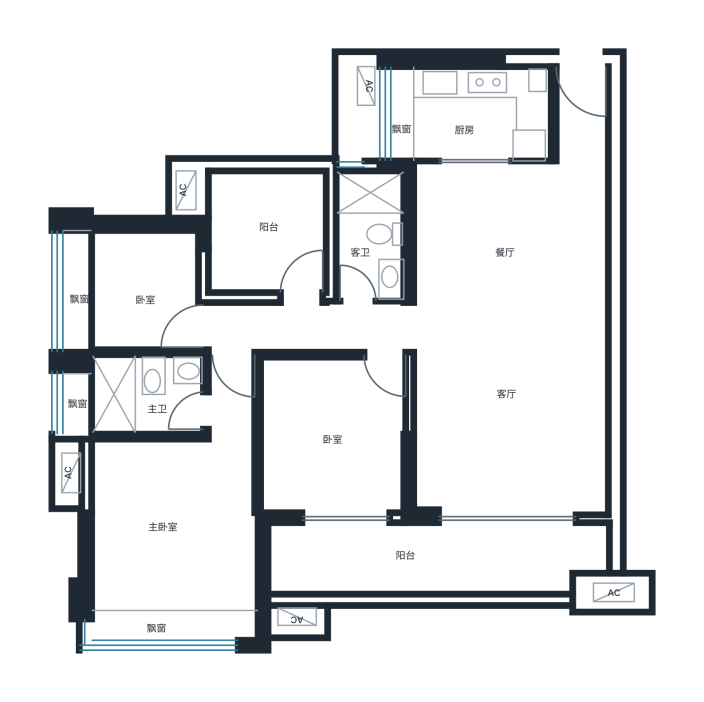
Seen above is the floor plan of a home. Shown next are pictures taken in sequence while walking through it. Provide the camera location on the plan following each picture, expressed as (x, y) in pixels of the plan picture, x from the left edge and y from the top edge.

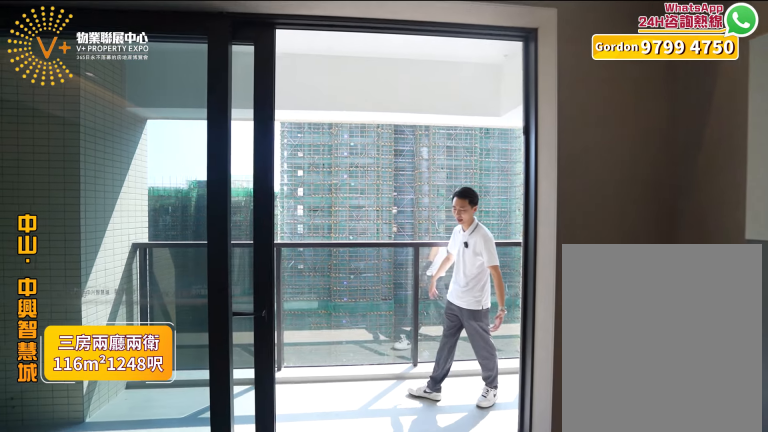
(498, 529)
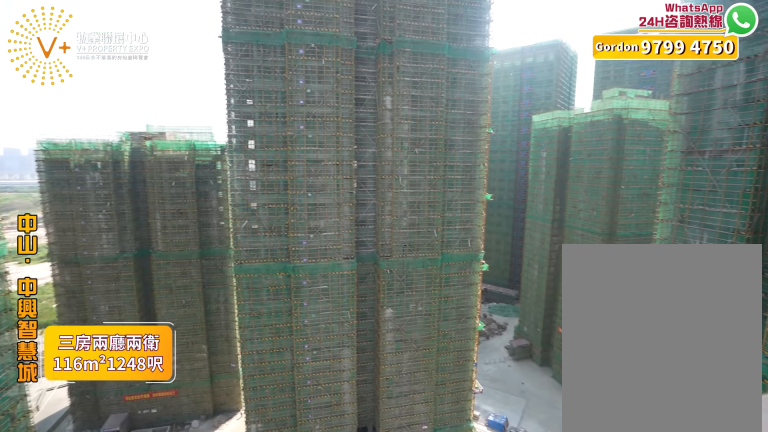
(495, 539)
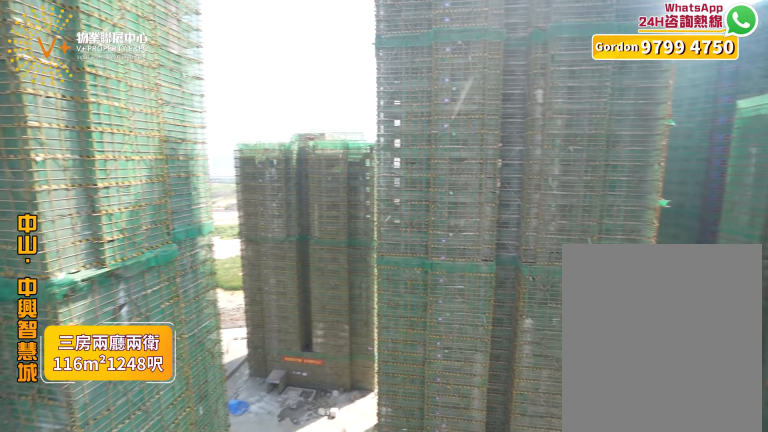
(498, 538)
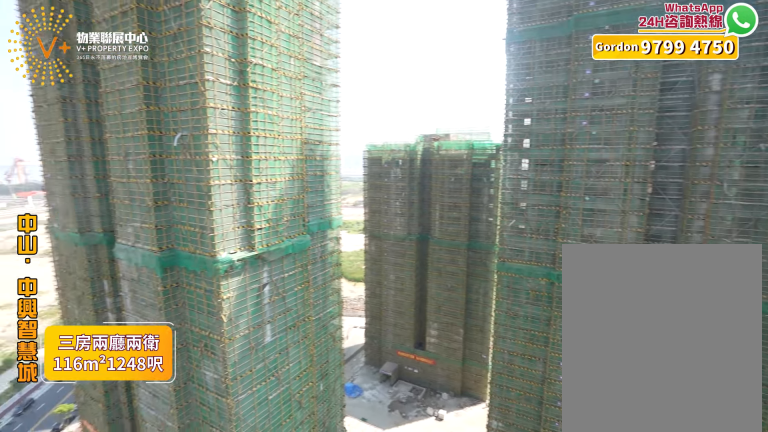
(497, 537)
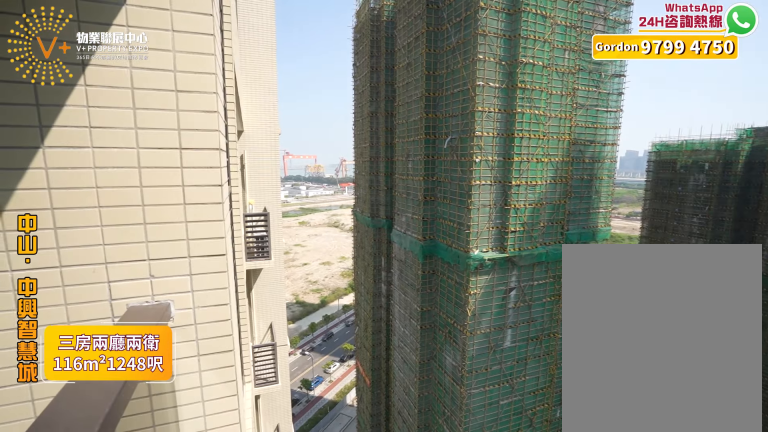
(499, 530)
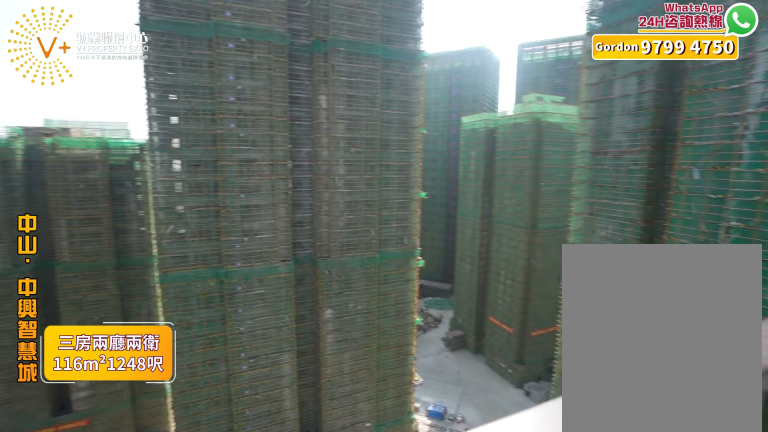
(495, 542)
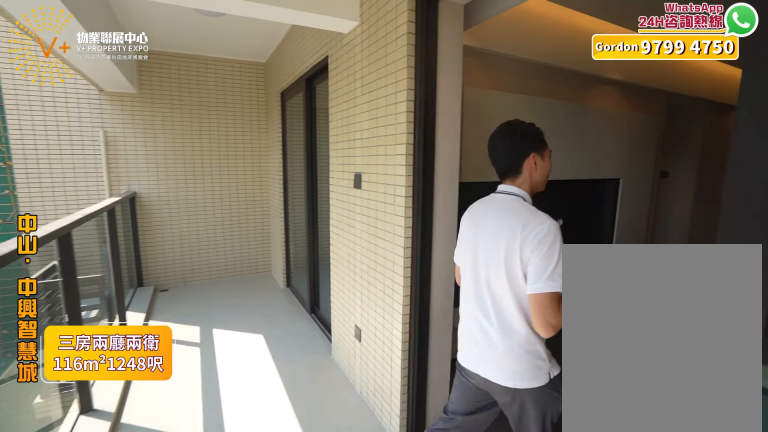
(495, 540)
